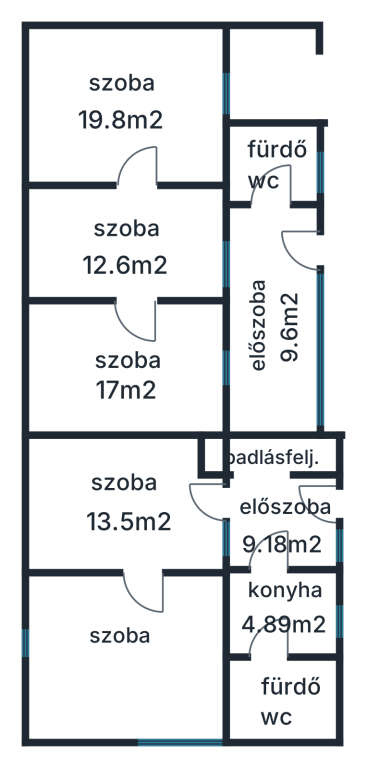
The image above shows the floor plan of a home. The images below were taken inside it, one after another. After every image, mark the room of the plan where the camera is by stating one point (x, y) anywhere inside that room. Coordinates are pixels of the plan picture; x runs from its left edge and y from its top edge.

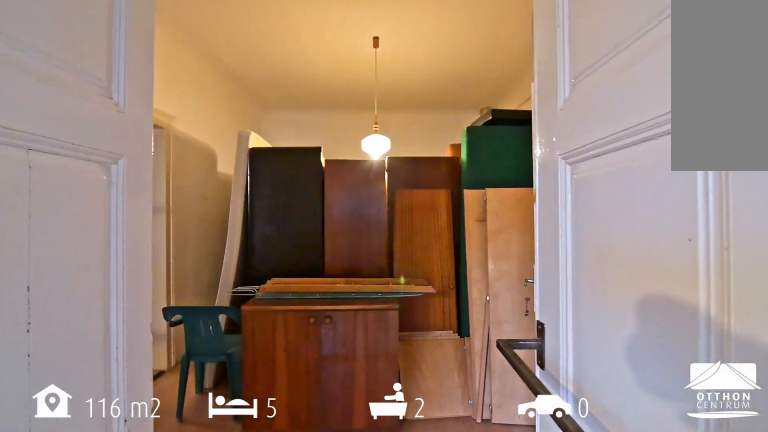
(158, 519)
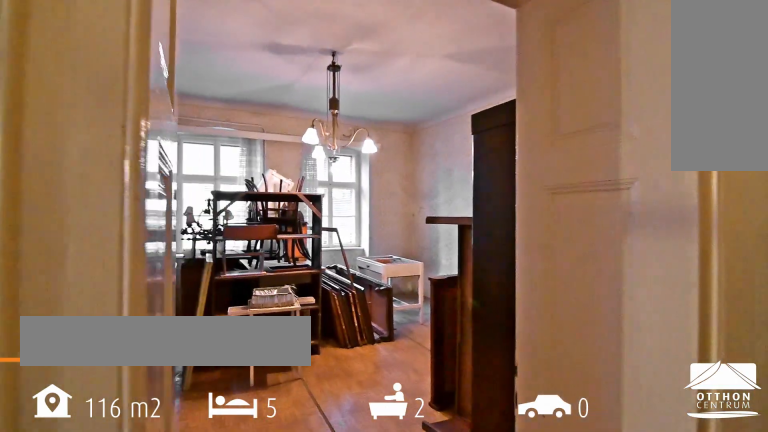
(131, 663)
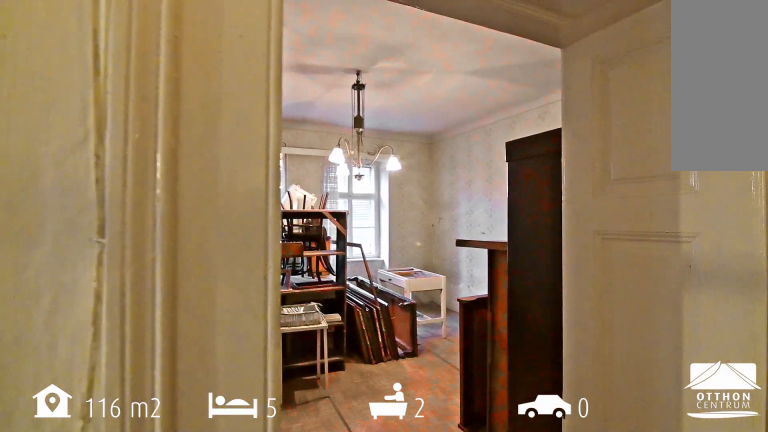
(130, 663)
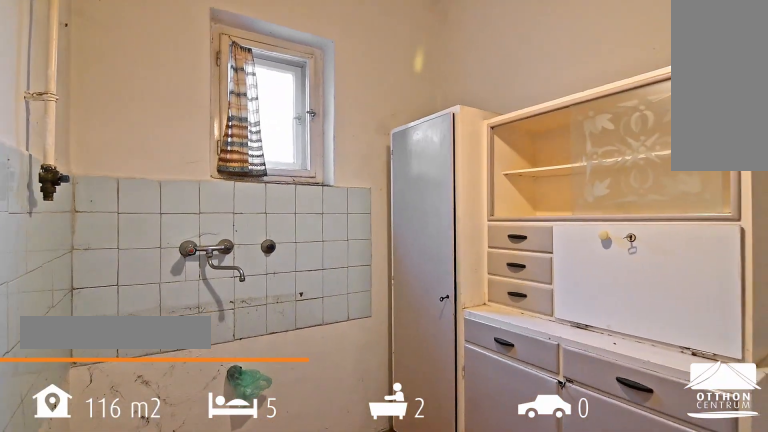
(292, 618)
